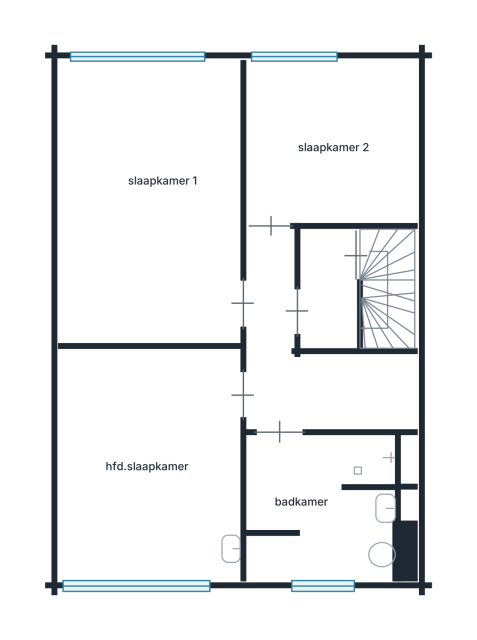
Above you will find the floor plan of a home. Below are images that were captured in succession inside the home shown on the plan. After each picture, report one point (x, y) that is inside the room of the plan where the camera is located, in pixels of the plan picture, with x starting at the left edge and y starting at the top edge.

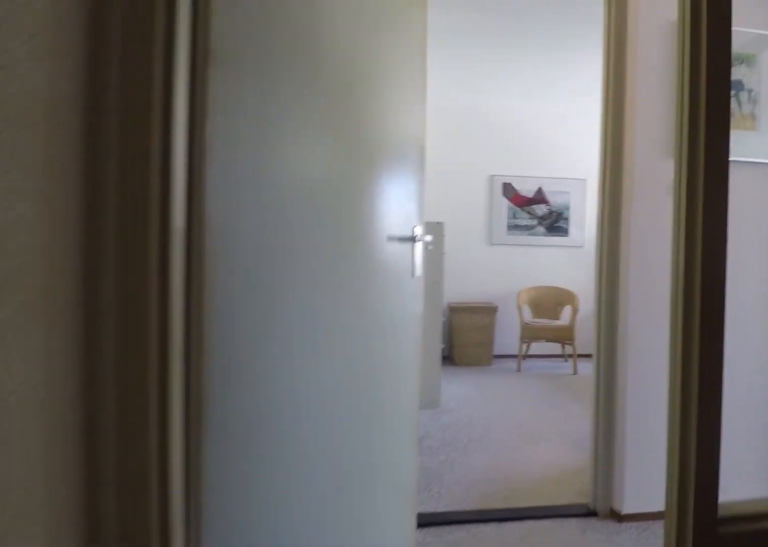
(311, 360)
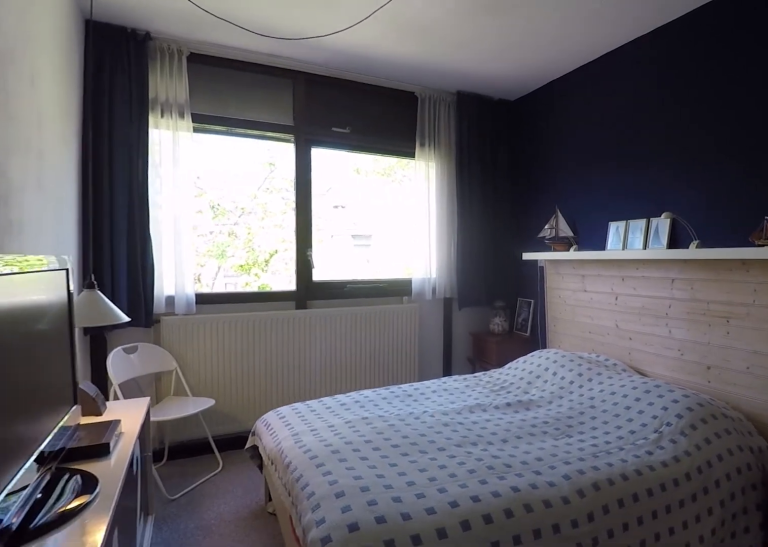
(150, 203)
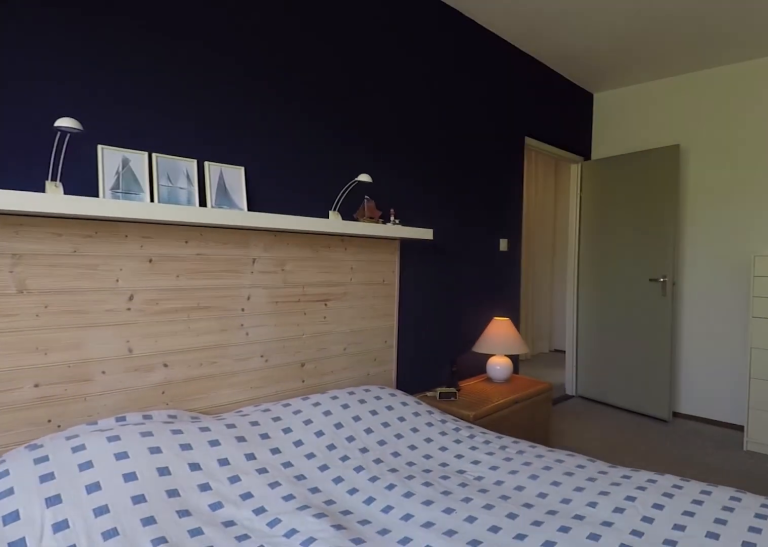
(150, 203)
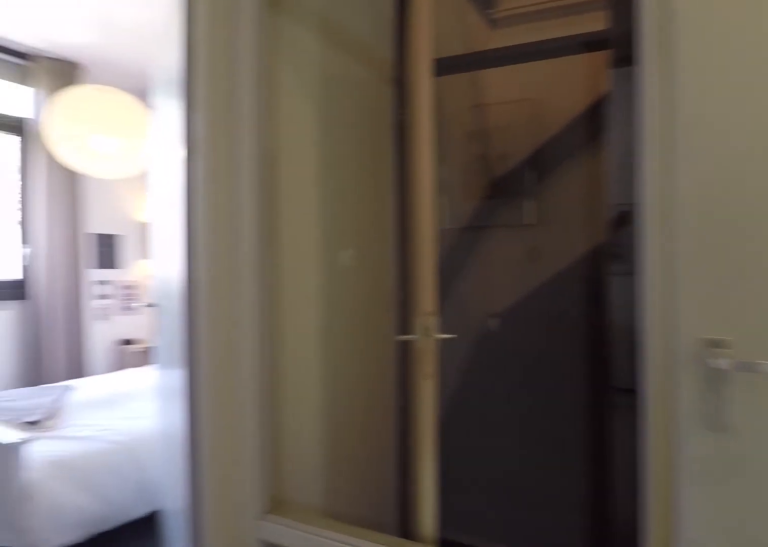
(311, 360)
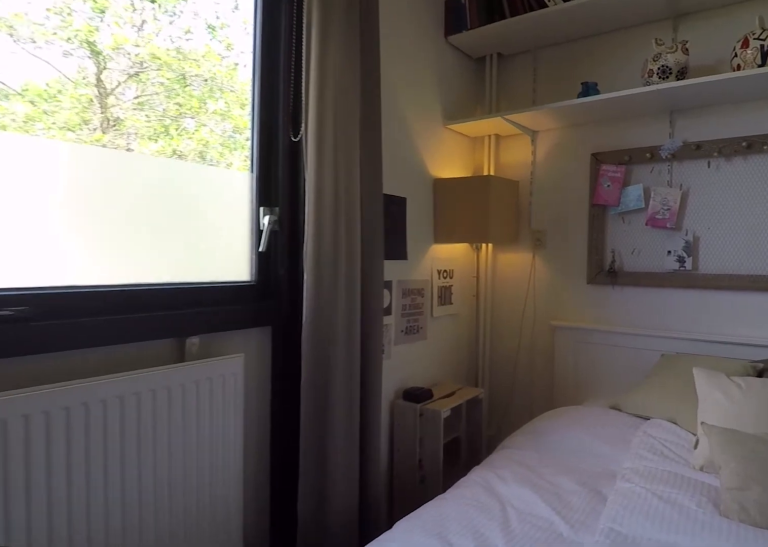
(330, 142)
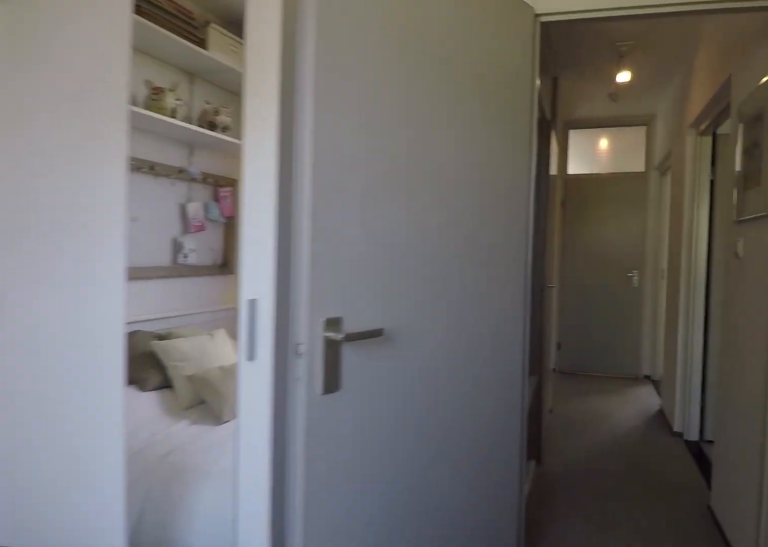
(330, 142)
